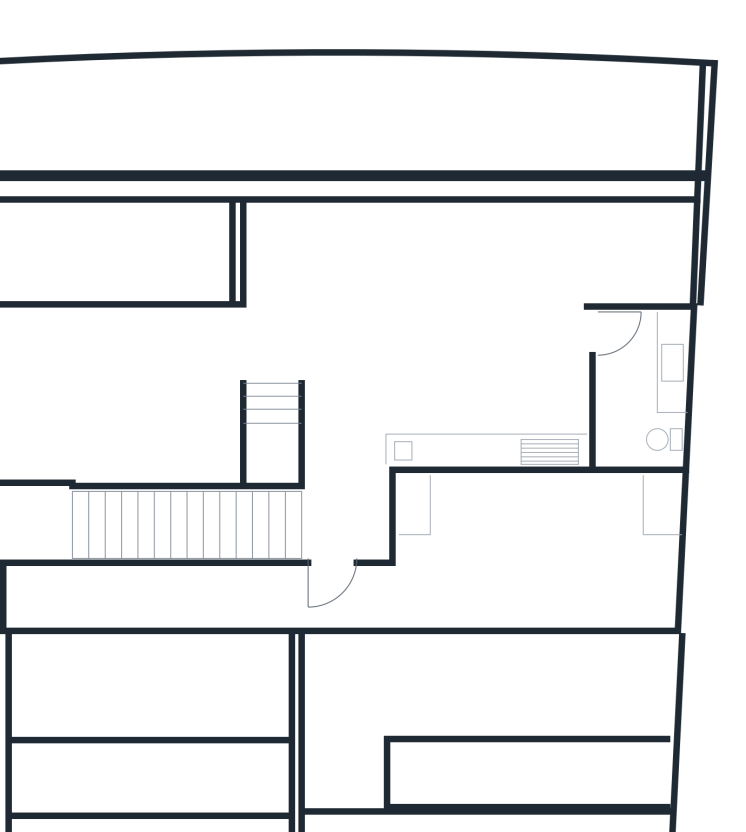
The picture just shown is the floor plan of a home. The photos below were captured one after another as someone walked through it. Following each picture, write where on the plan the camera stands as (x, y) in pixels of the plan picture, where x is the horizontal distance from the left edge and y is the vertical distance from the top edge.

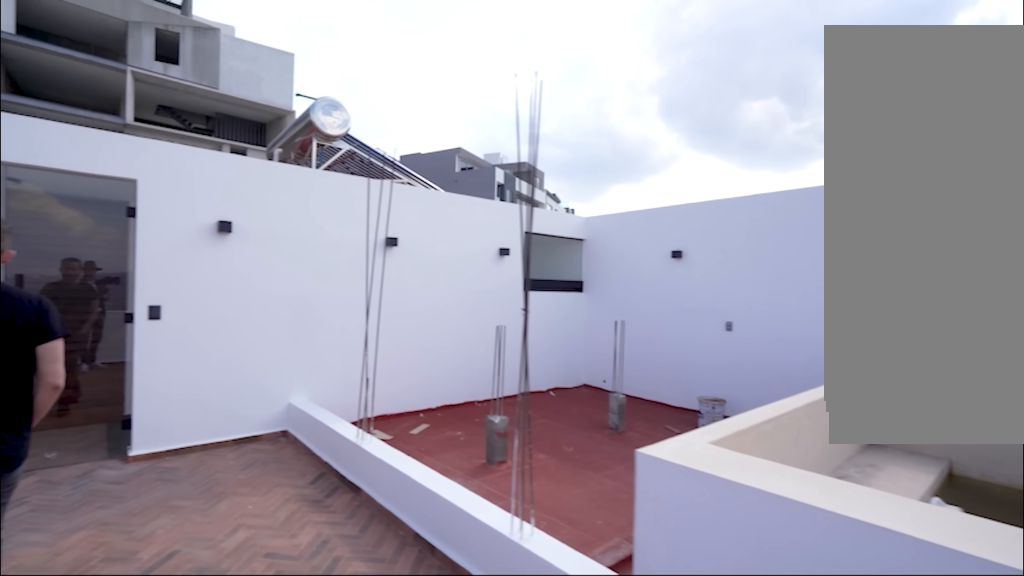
(283, 260)
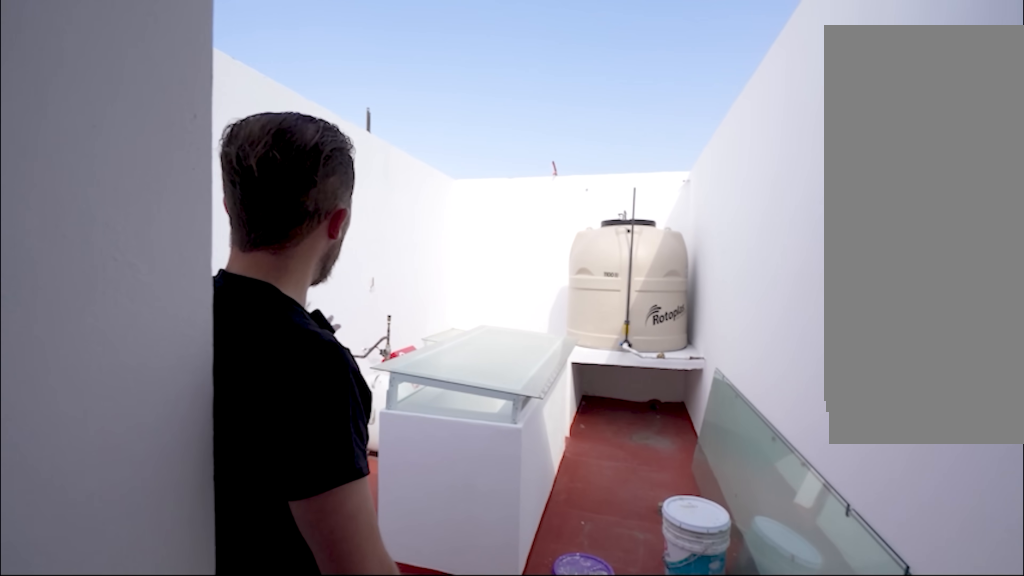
(358, 589)
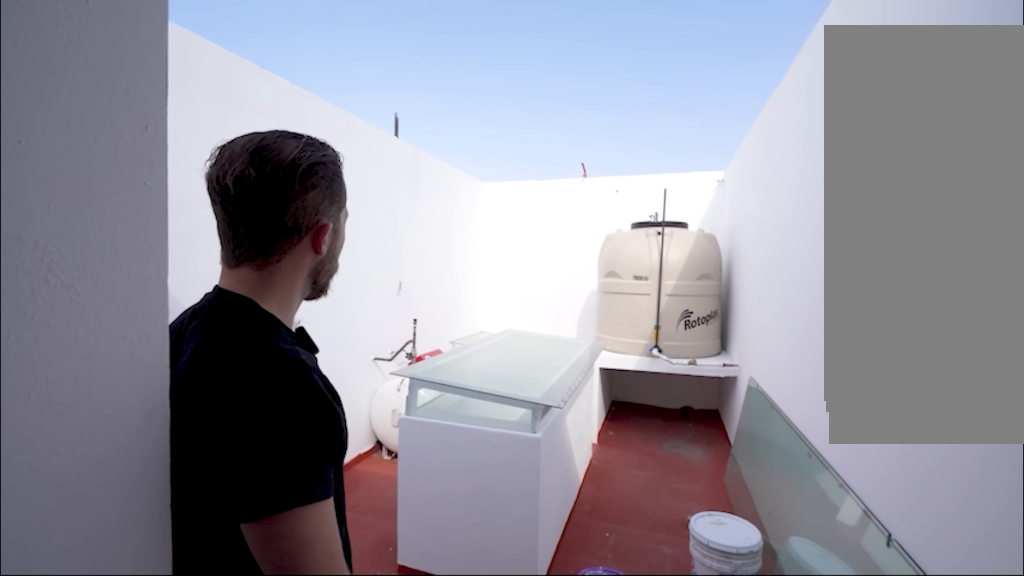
(373, 595)
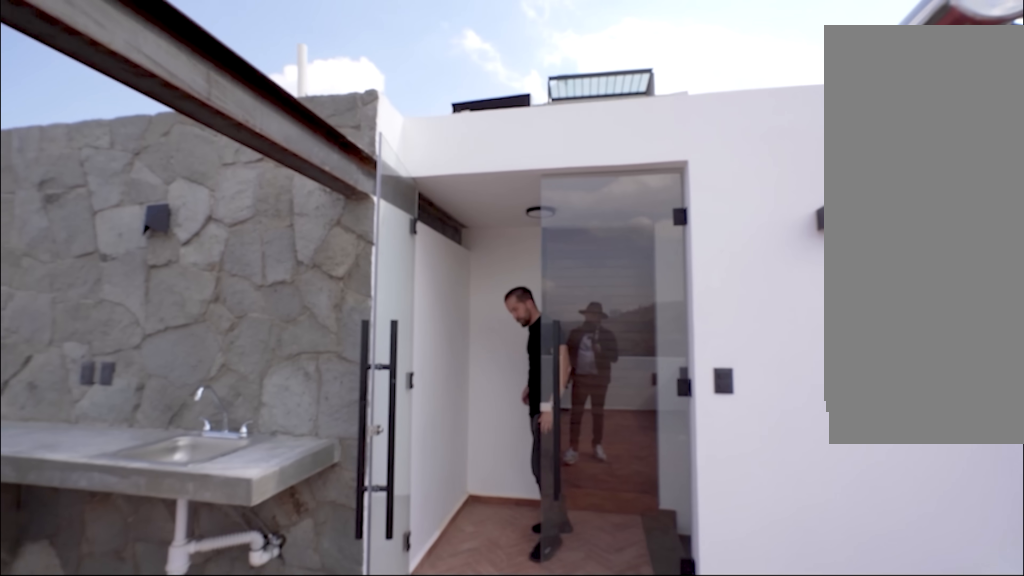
(336, 394)
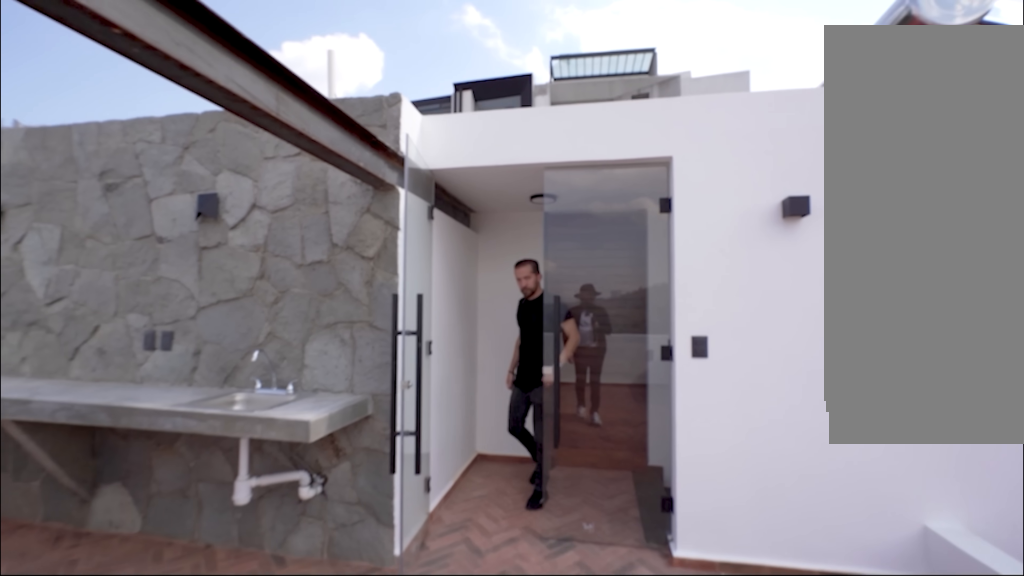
(336, 383)
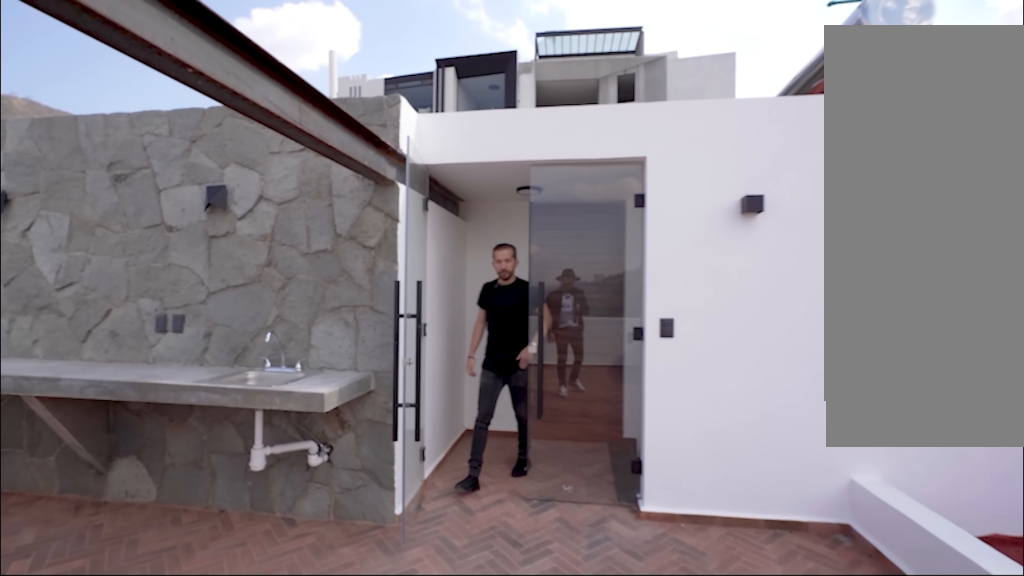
(336, 376)
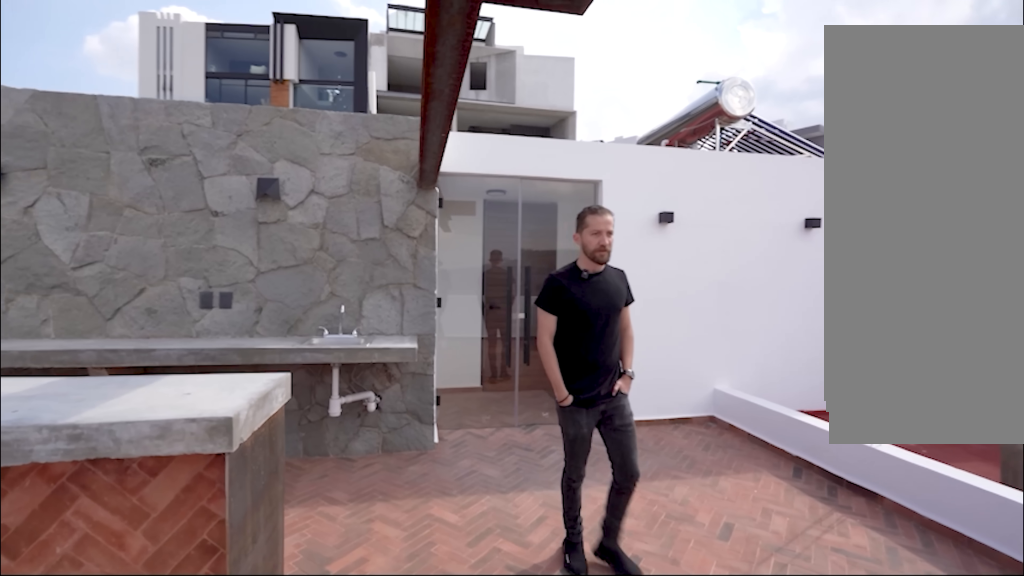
(342, 290)
